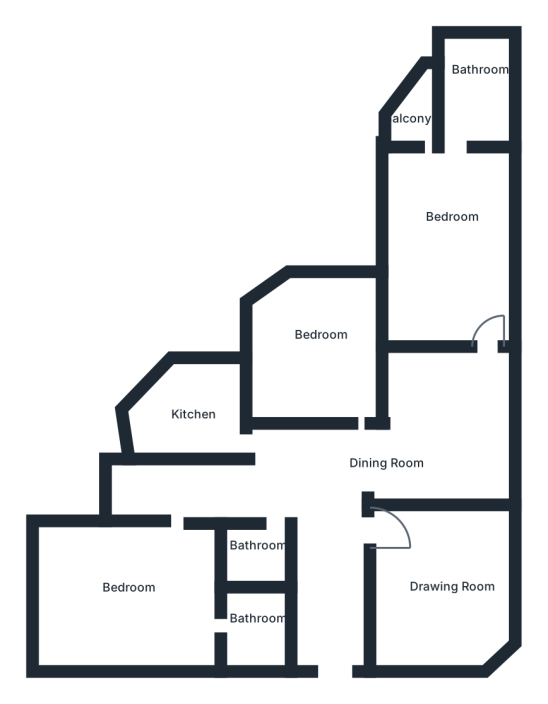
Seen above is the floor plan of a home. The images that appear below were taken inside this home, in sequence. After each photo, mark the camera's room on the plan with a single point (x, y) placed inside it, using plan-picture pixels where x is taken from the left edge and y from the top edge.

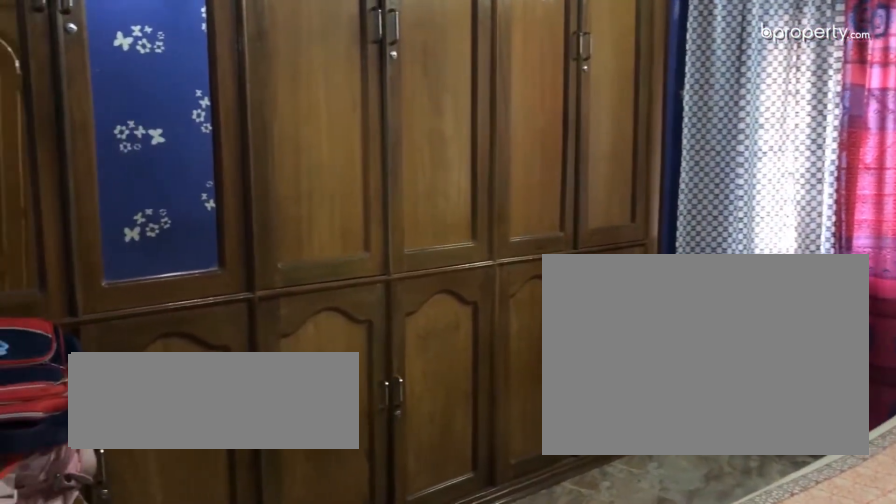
(323, 351)
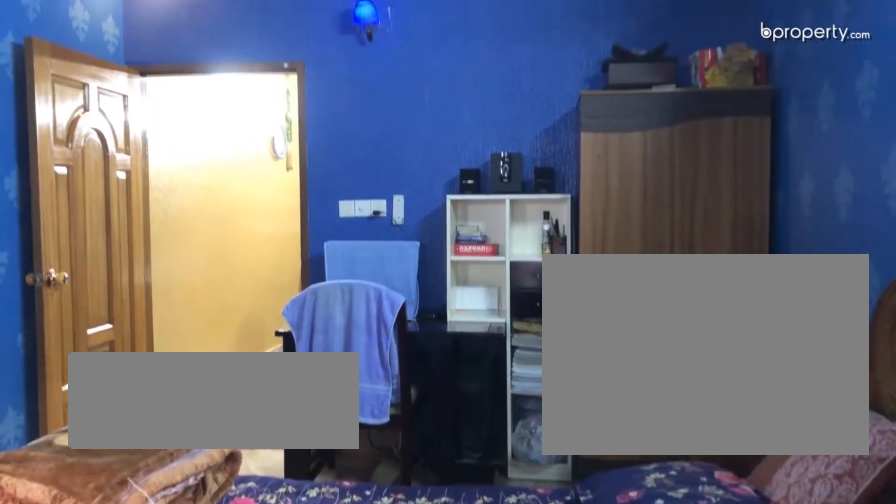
(465, 222)
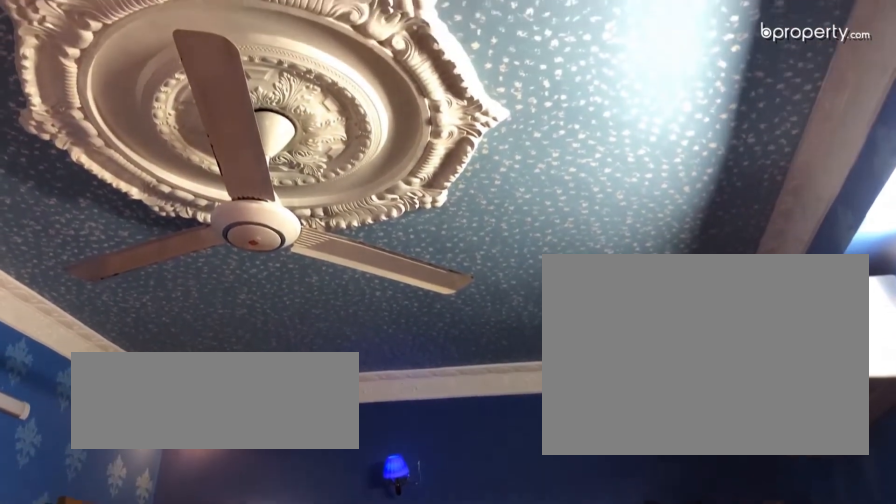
(465, 222)
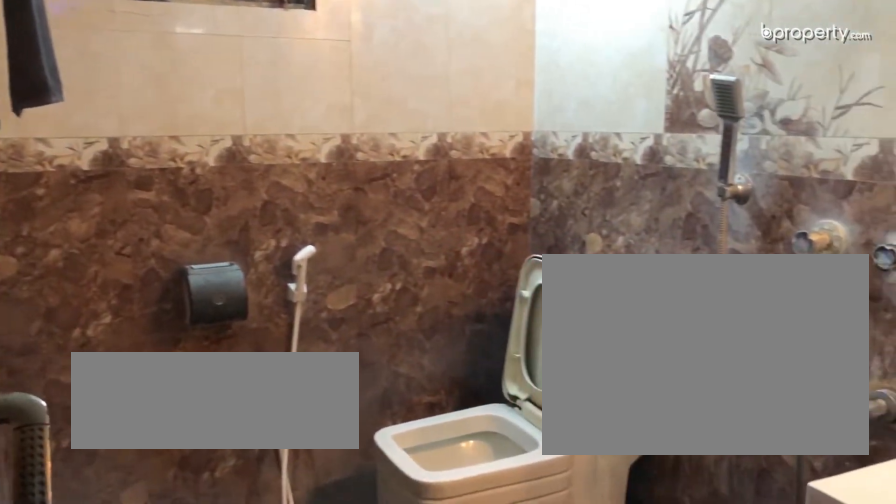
(473, 94)
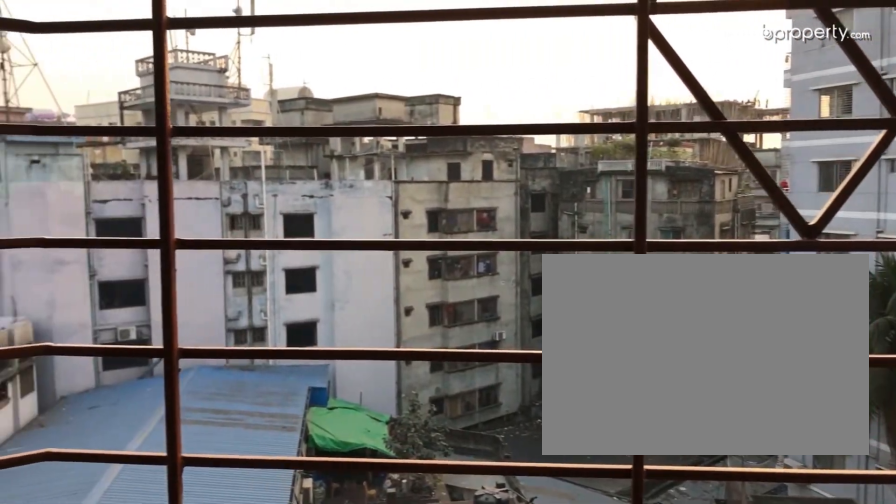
(421, 118)
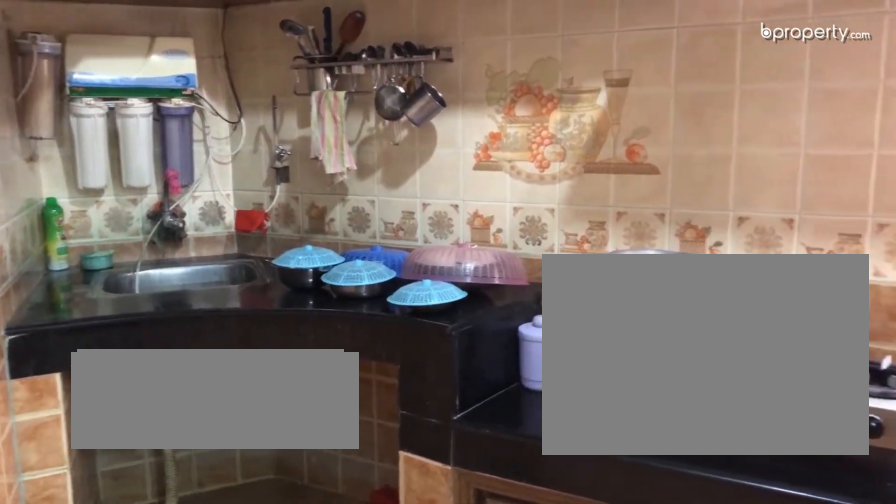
(193, 420)
